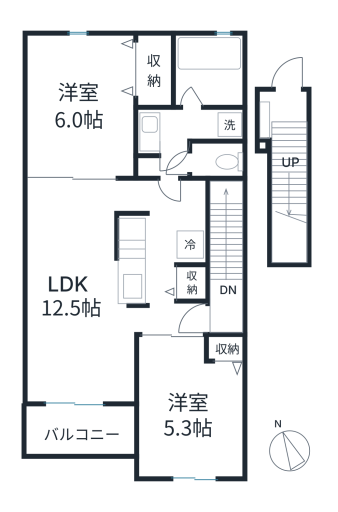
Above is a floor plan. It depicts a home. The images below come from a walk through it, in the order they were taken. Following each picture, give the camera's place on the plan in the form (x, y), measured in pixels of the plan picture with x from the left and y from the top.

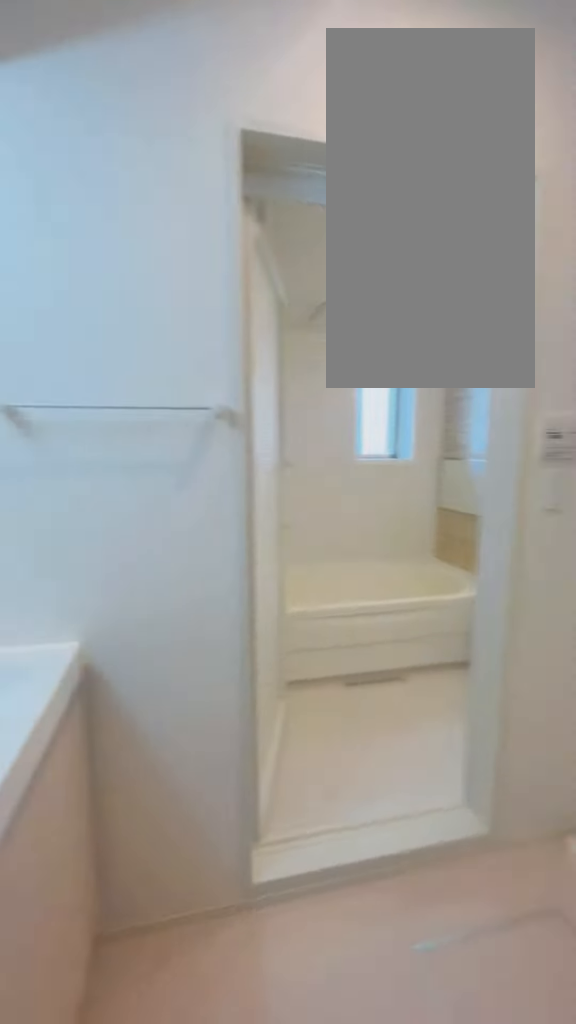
(174, 143)
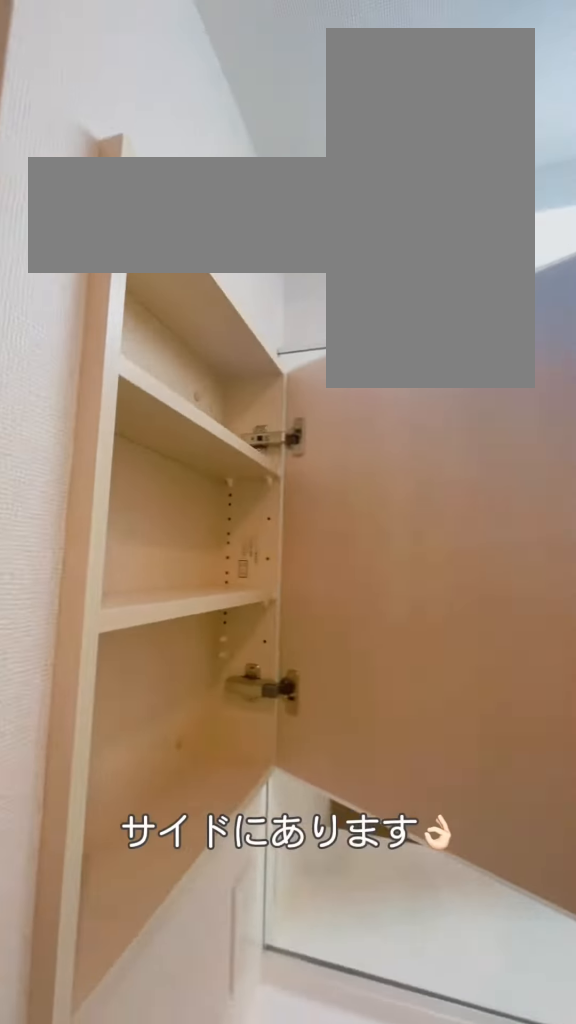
(171, 155)
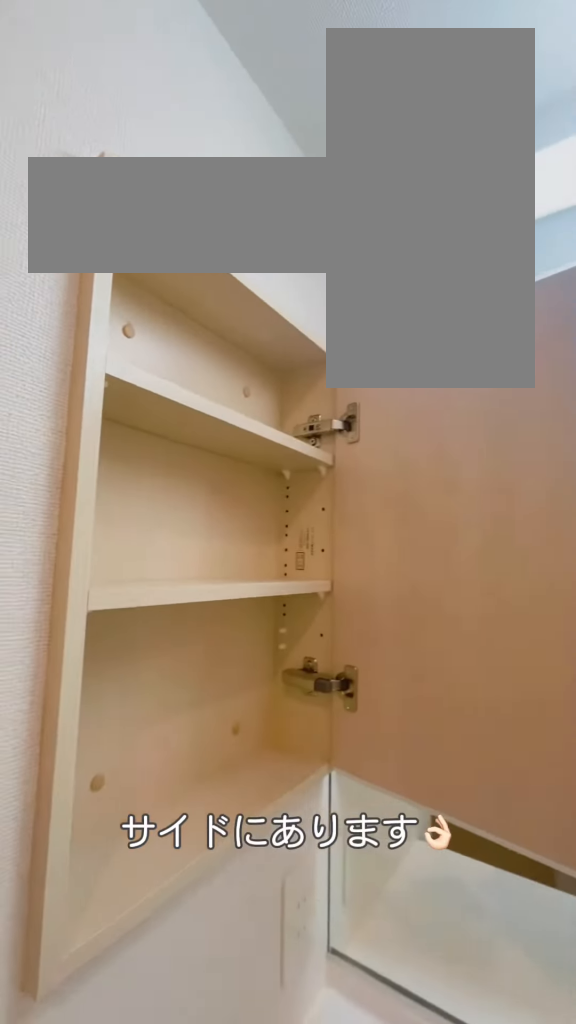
(171, 153)
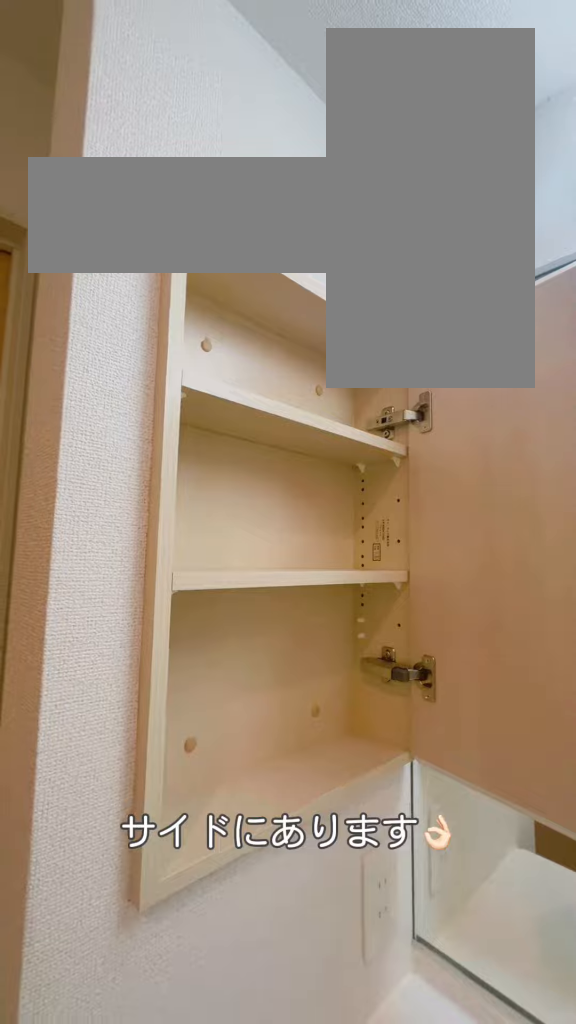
(171, 153)
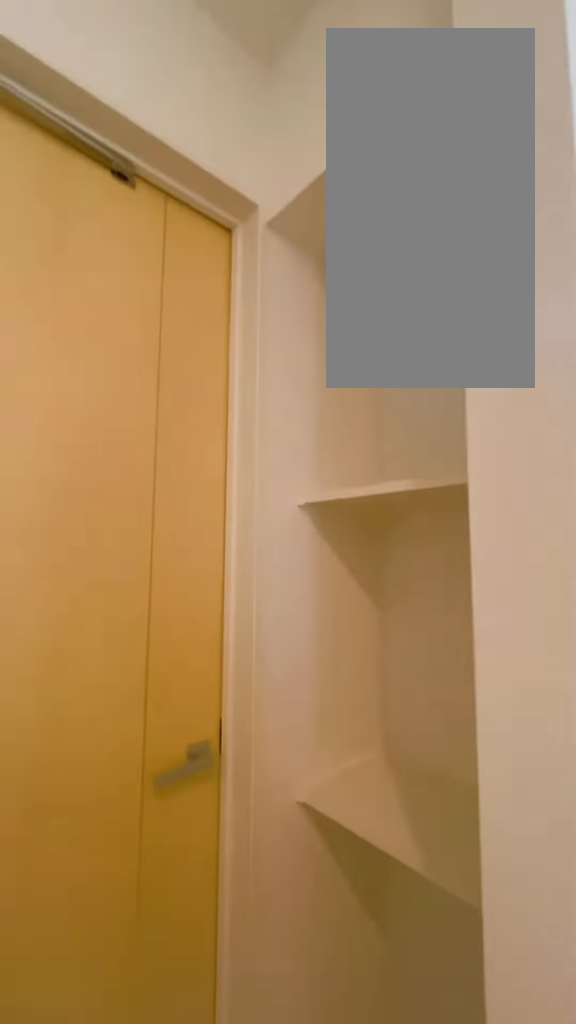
(168, 167)
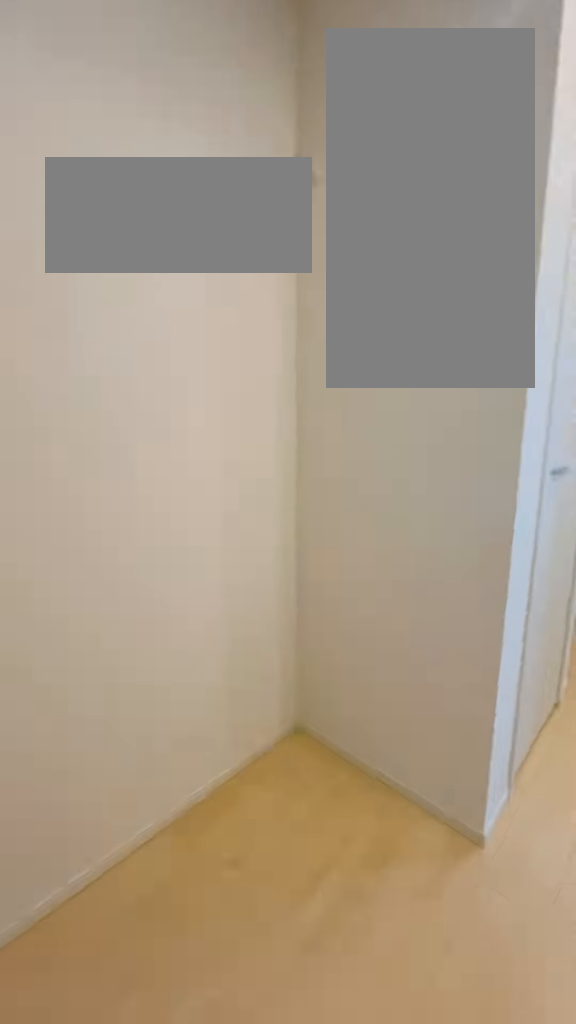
(161, 219)
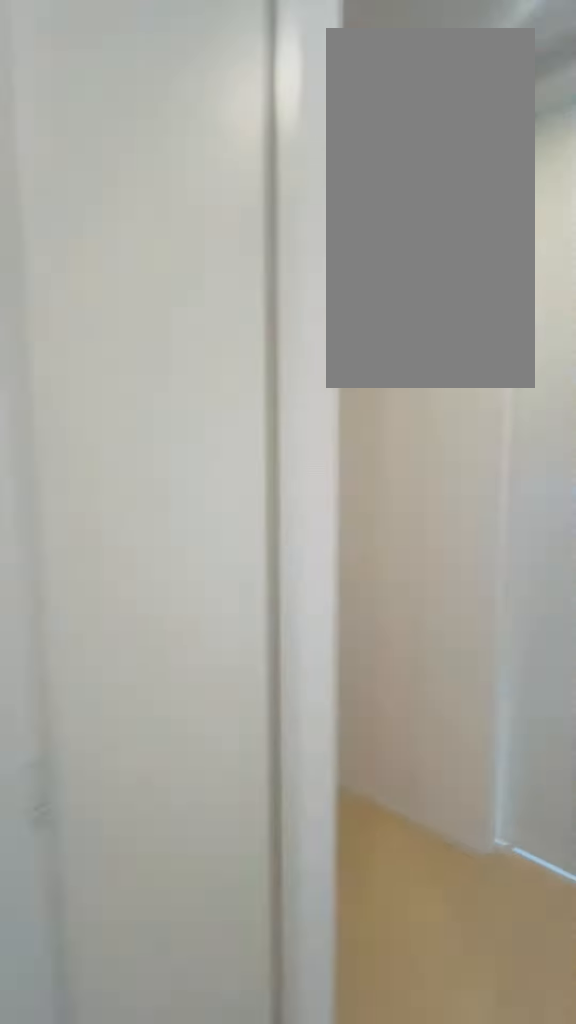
(161, 291)
